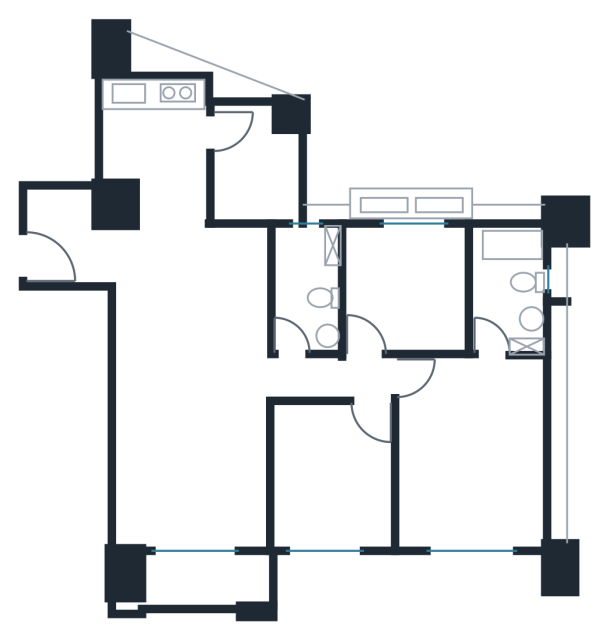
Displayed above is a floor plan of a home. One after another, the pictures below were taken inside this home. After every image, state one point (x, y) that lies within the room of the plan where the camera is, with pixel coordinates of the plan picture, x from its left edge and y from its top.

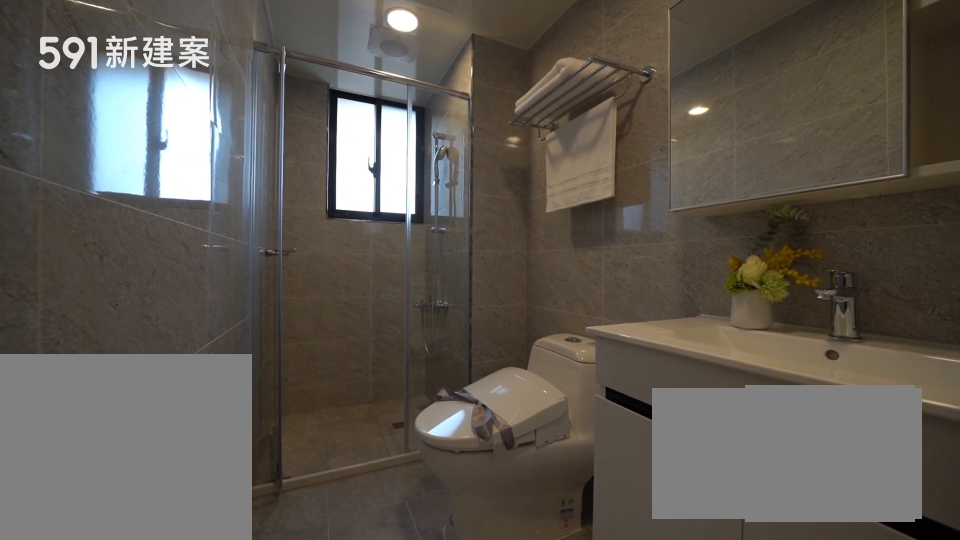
(307, 290)
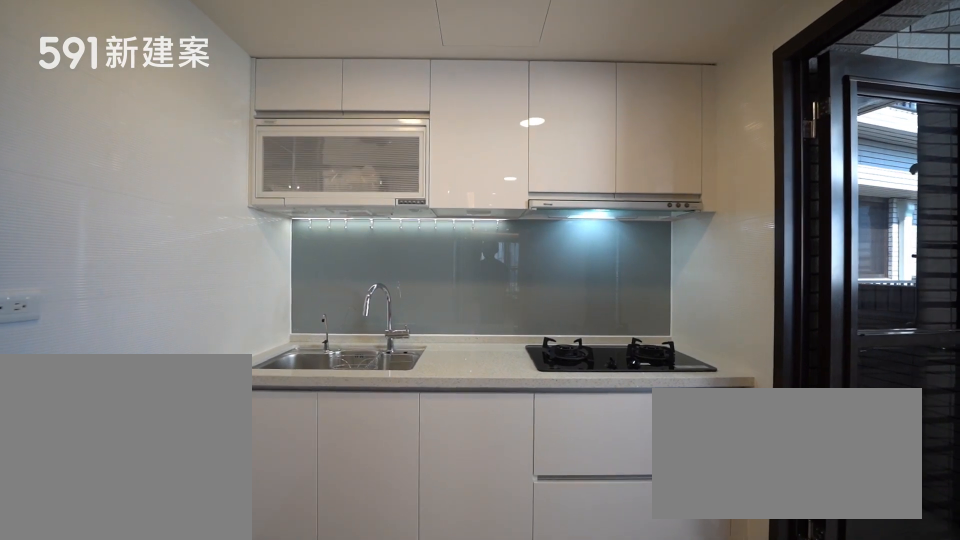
(155, 139)
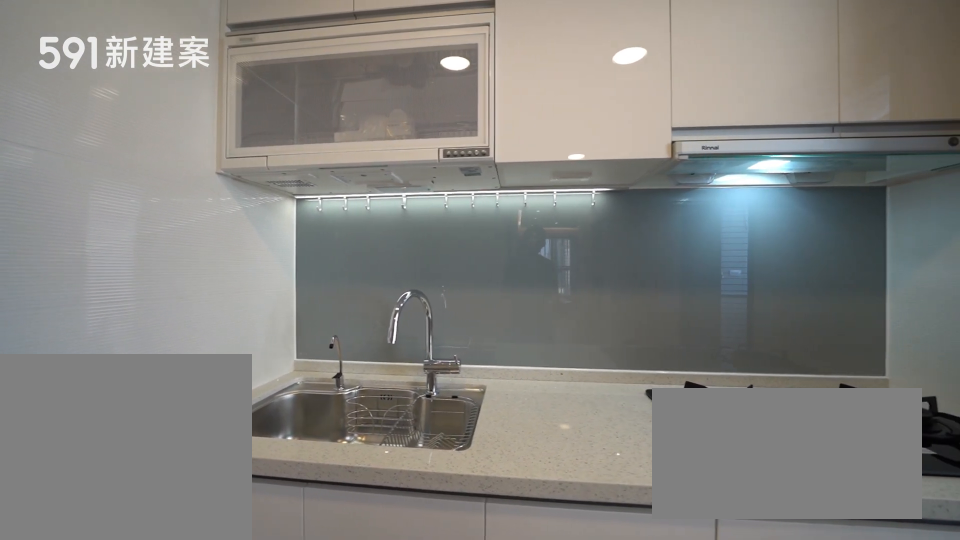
(155, 139)
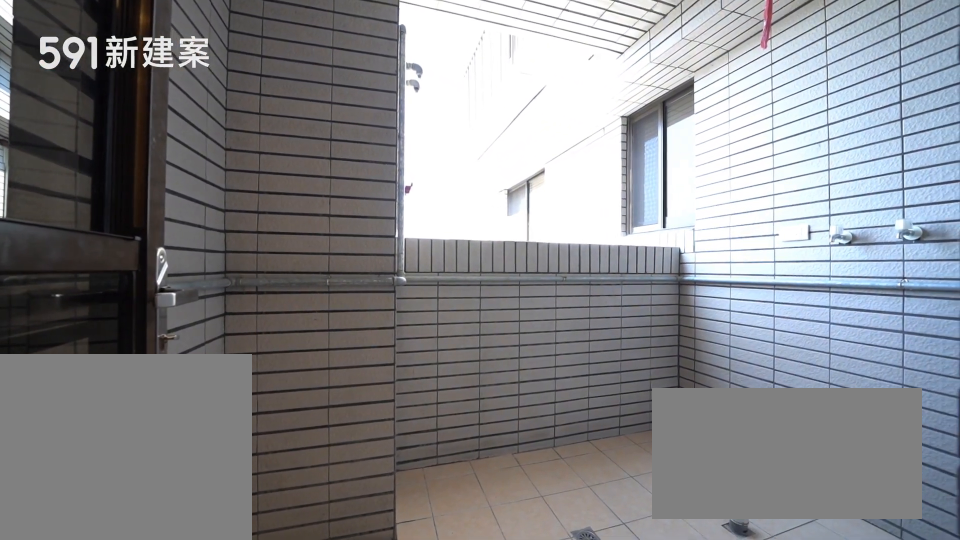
(258, 166)
